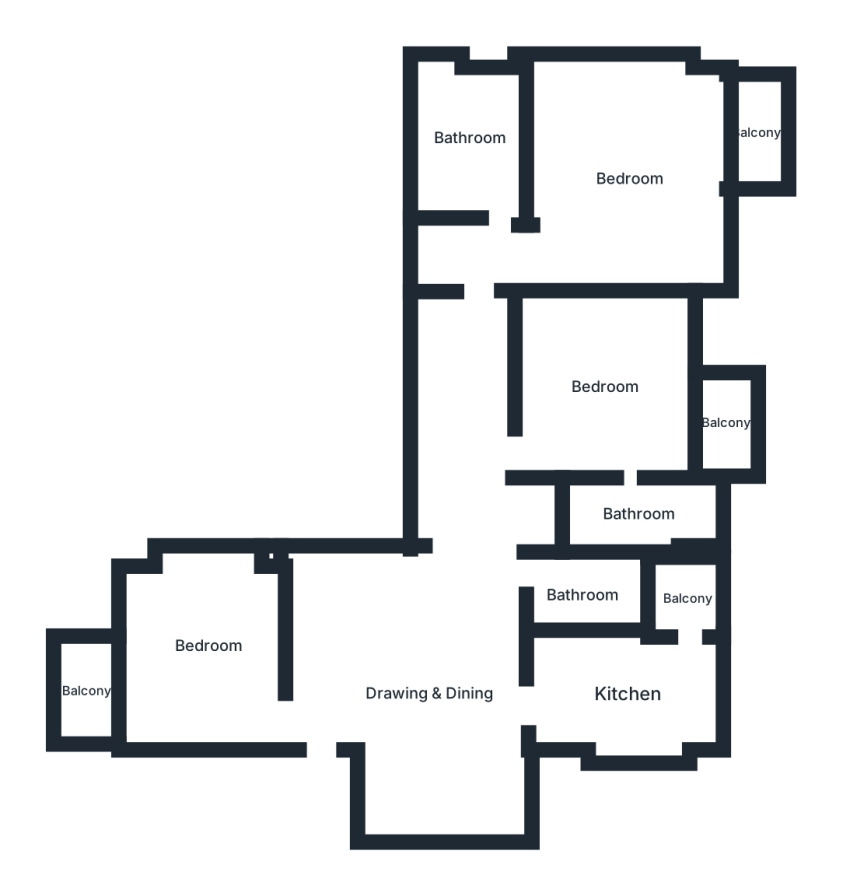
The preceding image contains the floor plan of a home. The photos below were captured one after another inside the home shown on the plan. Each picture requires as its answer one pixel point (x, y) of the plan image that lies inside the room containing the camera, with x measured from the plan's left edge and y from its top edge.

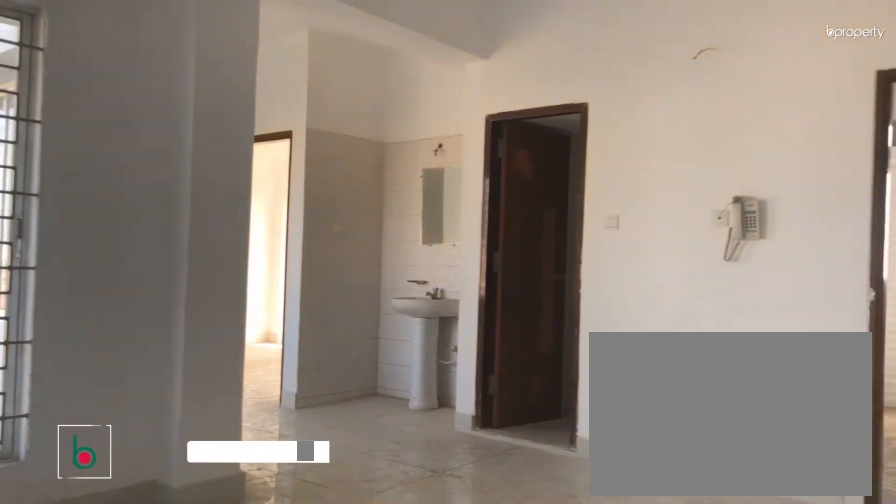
(432, 686)
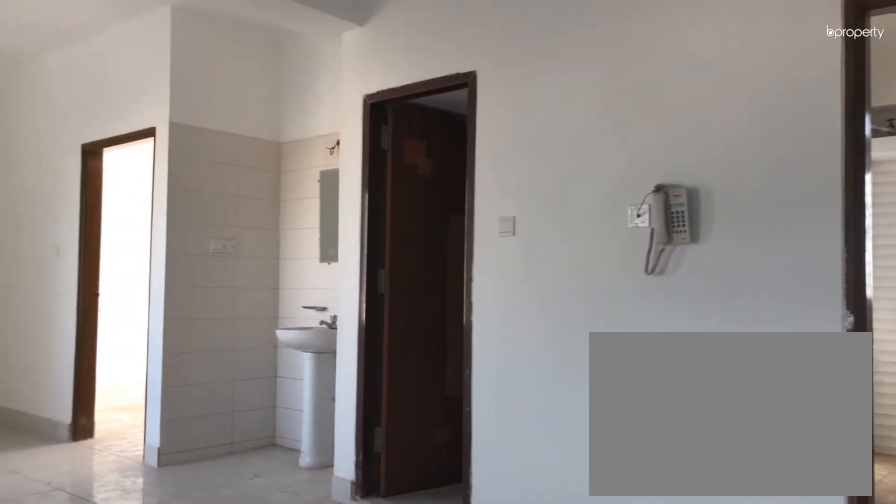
(432, 686)
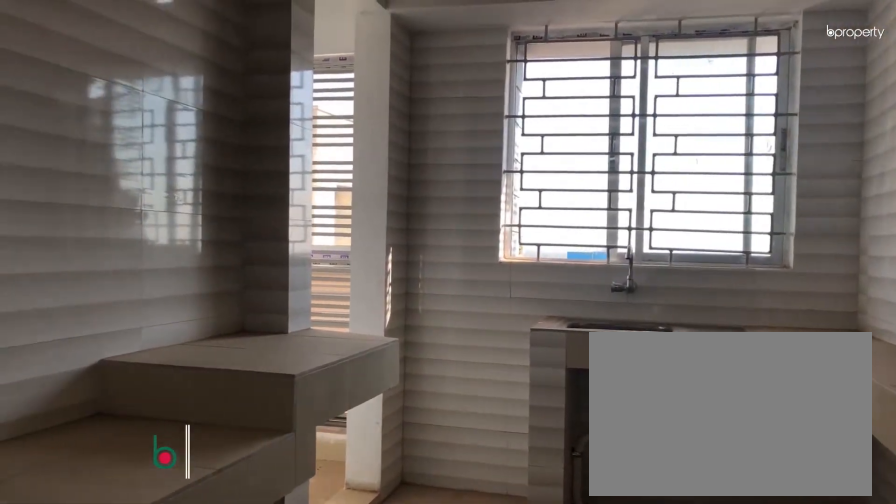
(629, 694)
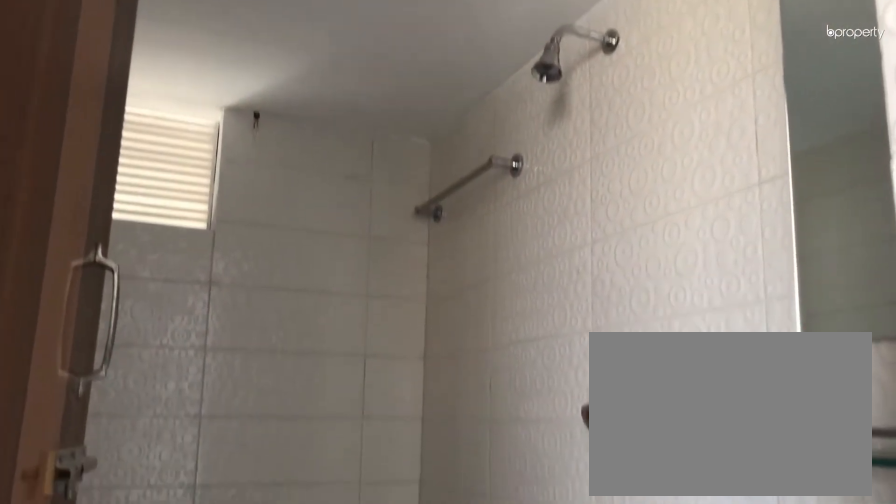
(585, 593)
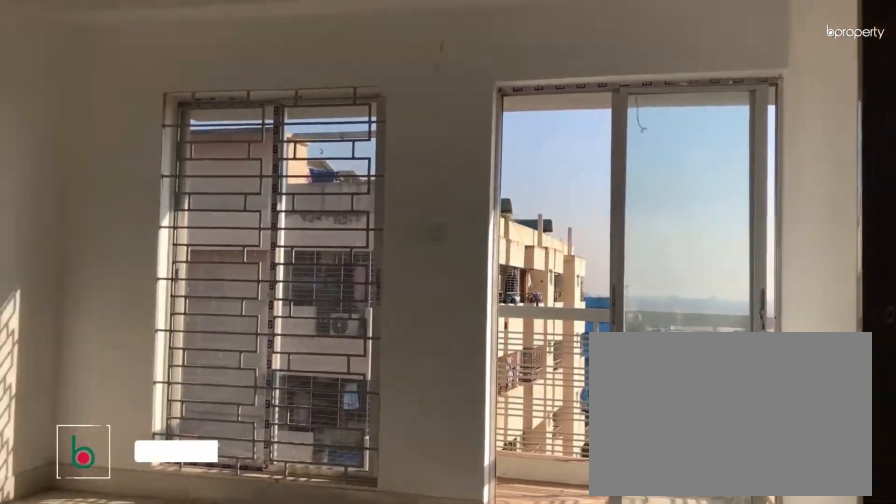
(607, 386)
